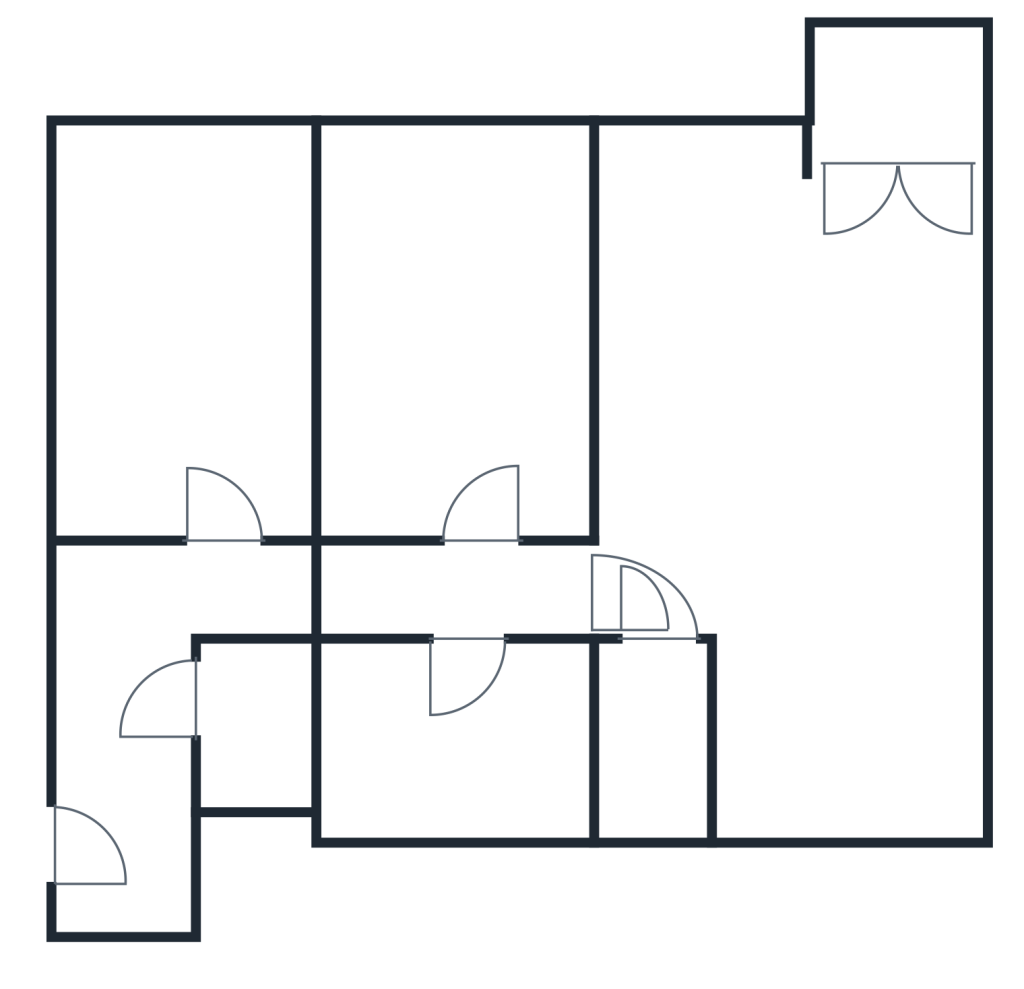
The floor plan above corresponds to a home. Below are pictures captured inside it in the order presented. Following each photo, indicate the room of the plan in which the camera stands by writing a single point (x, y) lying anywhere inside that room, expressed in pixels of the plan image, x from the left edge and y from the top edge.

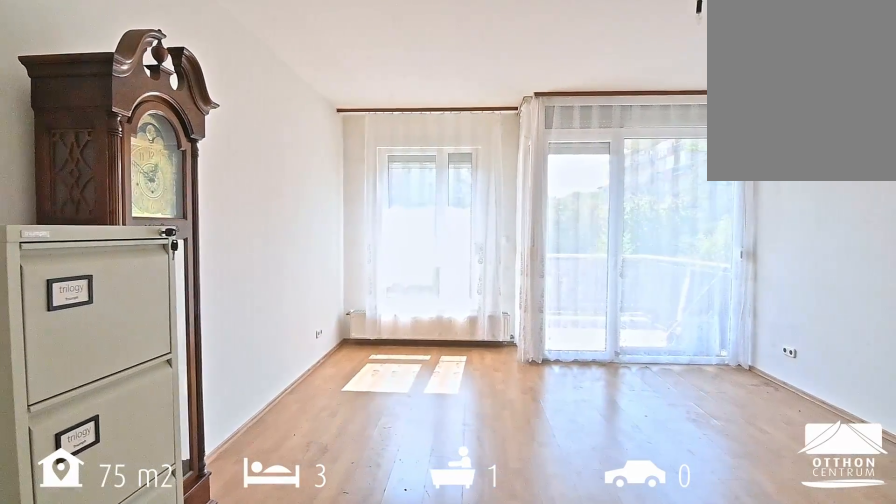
(797, 444)
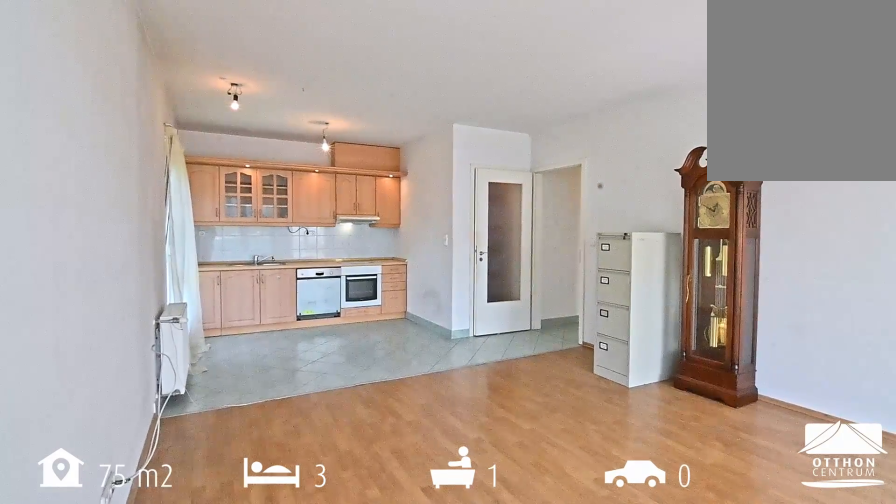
(797, 444)
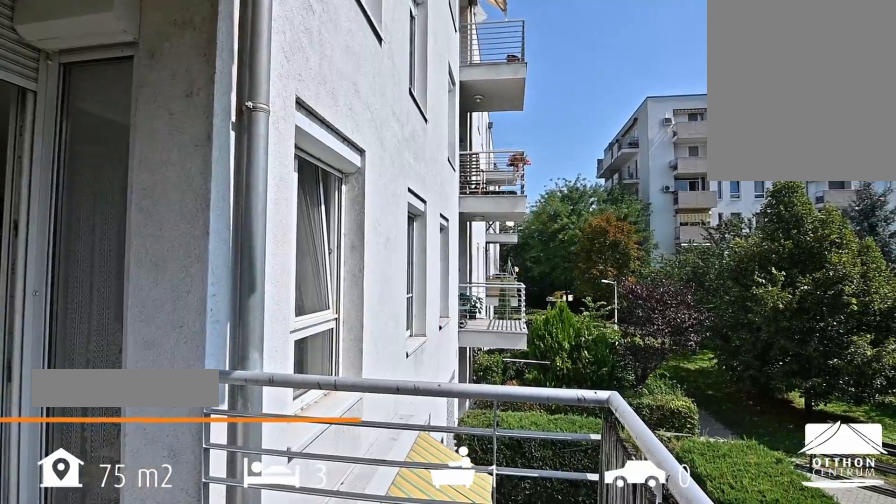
(901, 82)
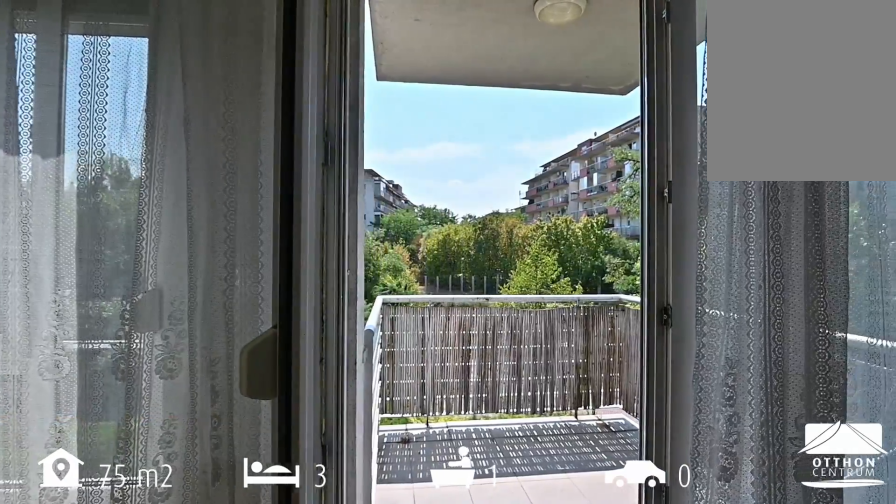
(901, 82)
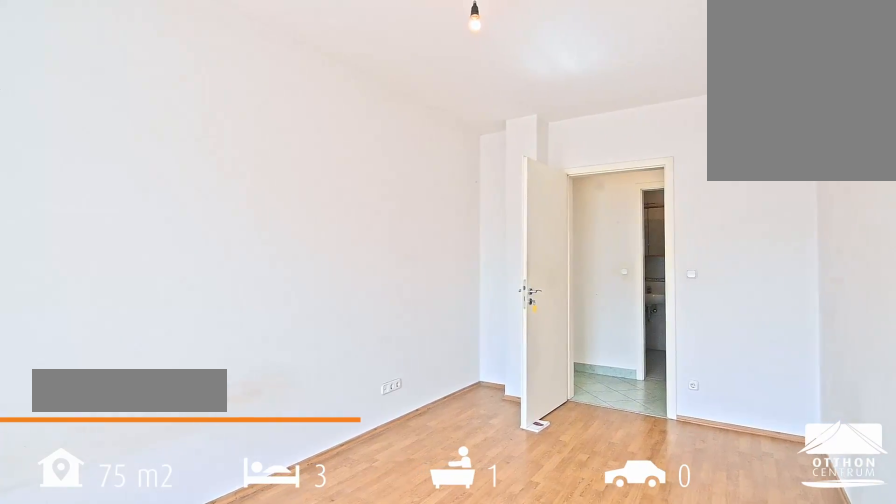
(443, 331)
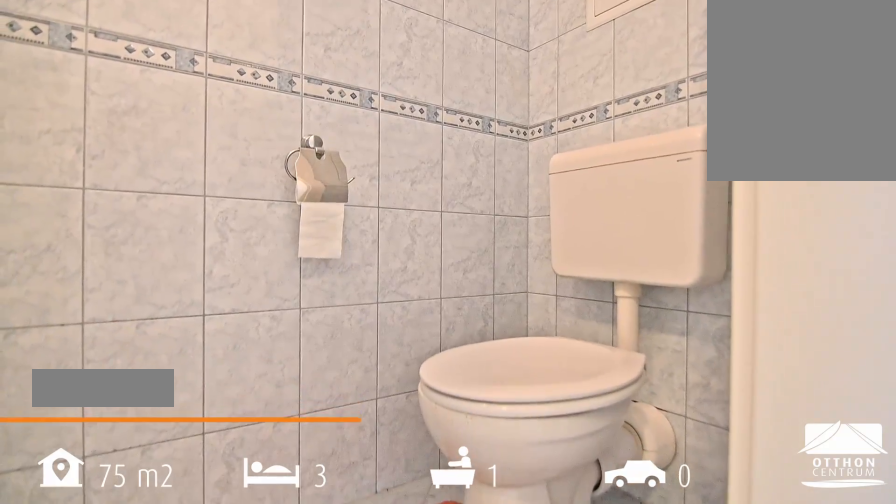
(250, 725)
